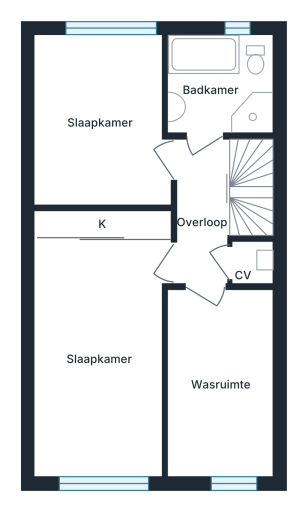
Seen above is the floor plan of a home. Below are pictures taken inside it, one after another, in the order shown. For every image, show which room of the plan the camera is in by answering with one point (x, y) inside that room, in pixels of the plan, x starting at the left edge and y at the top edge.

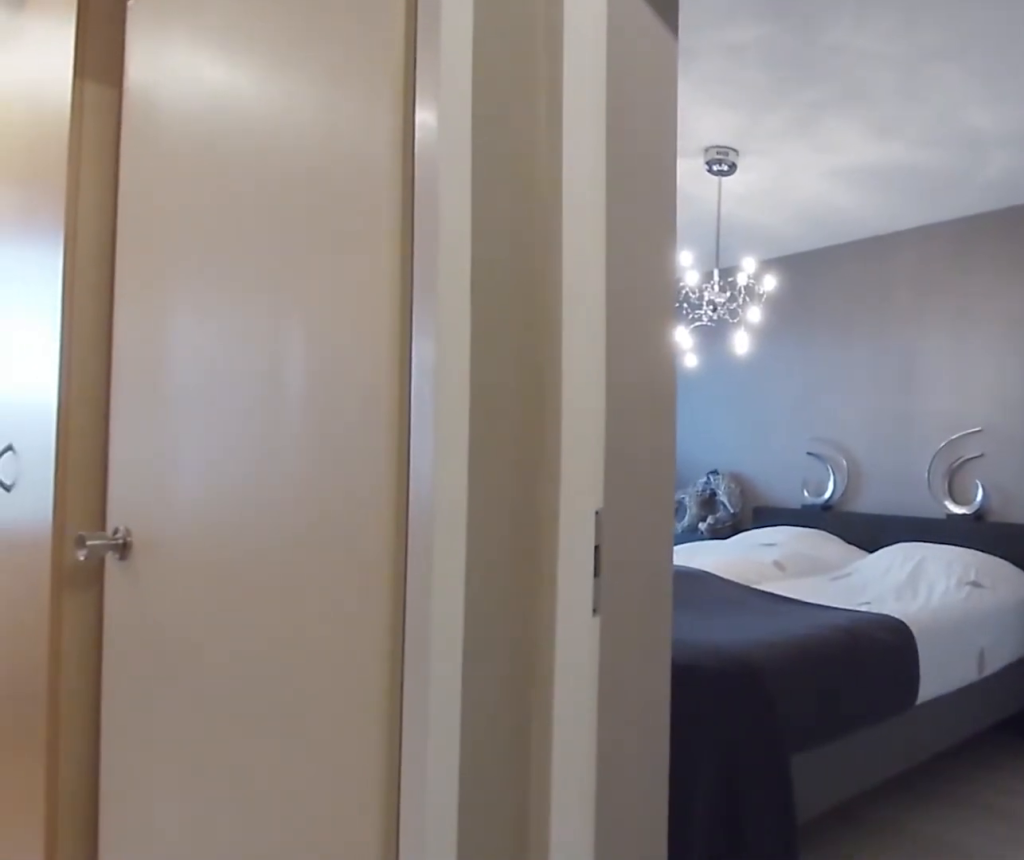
(202, 211)
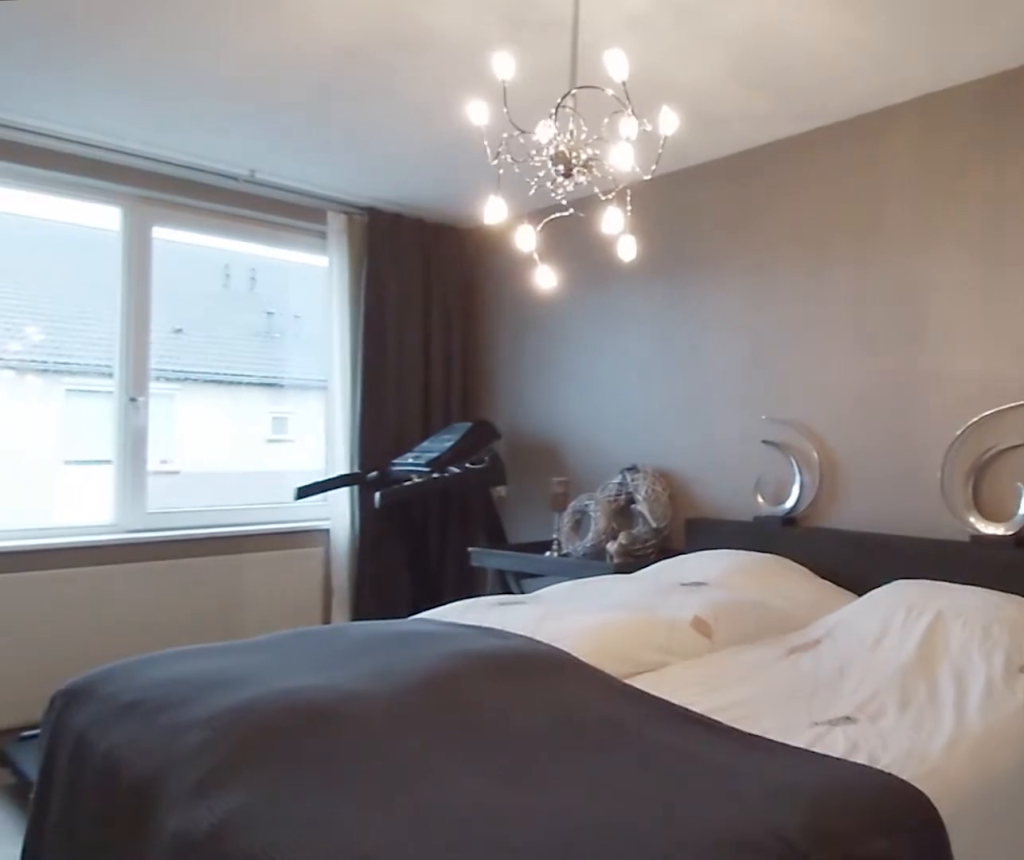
(99, 360)
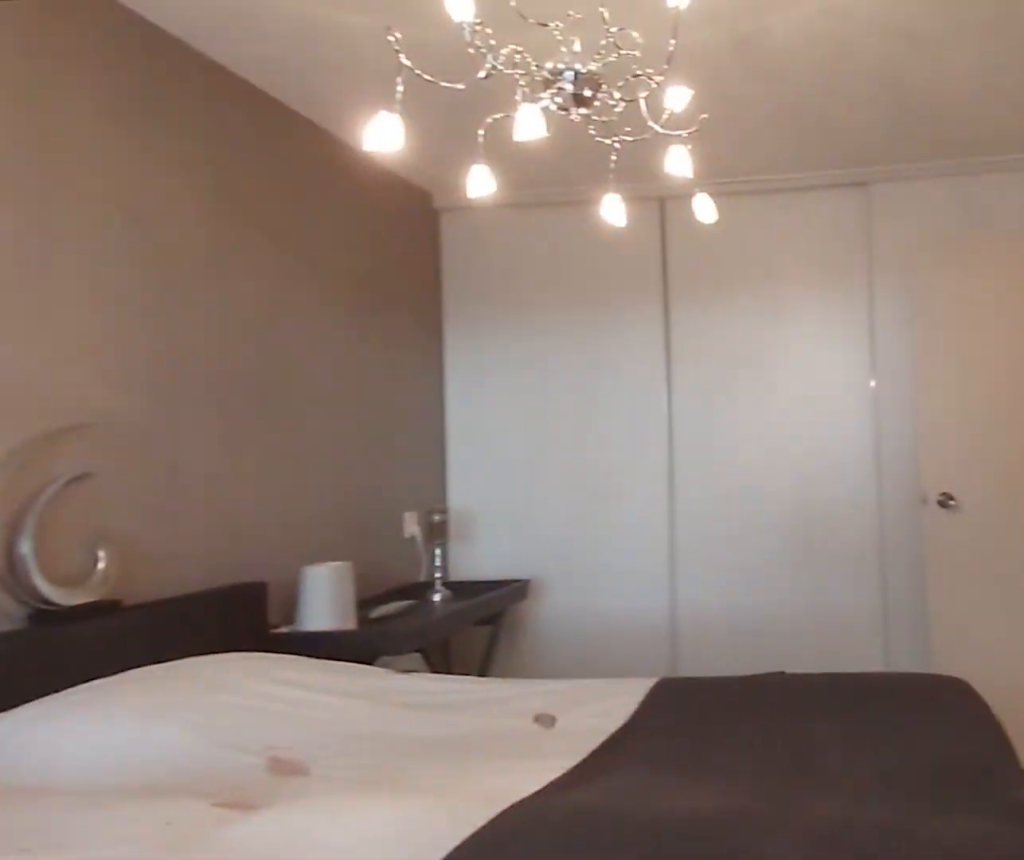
(99, 360)
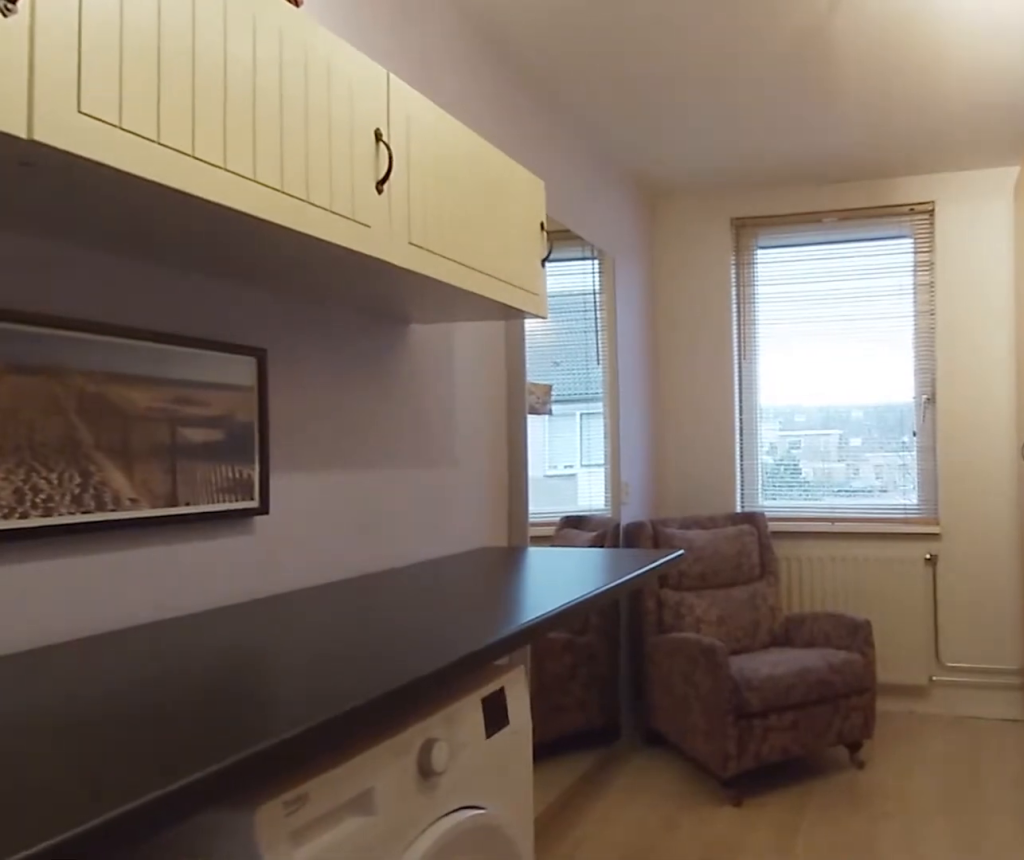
(218, 388)
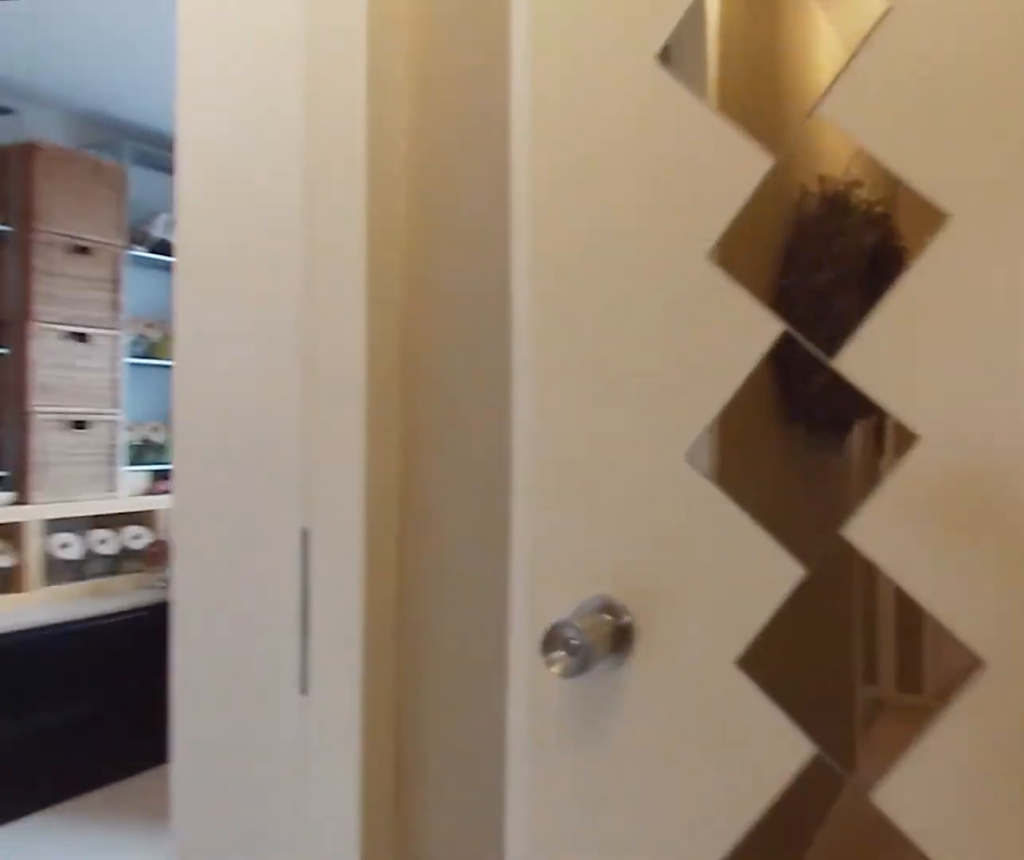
(202, 211)
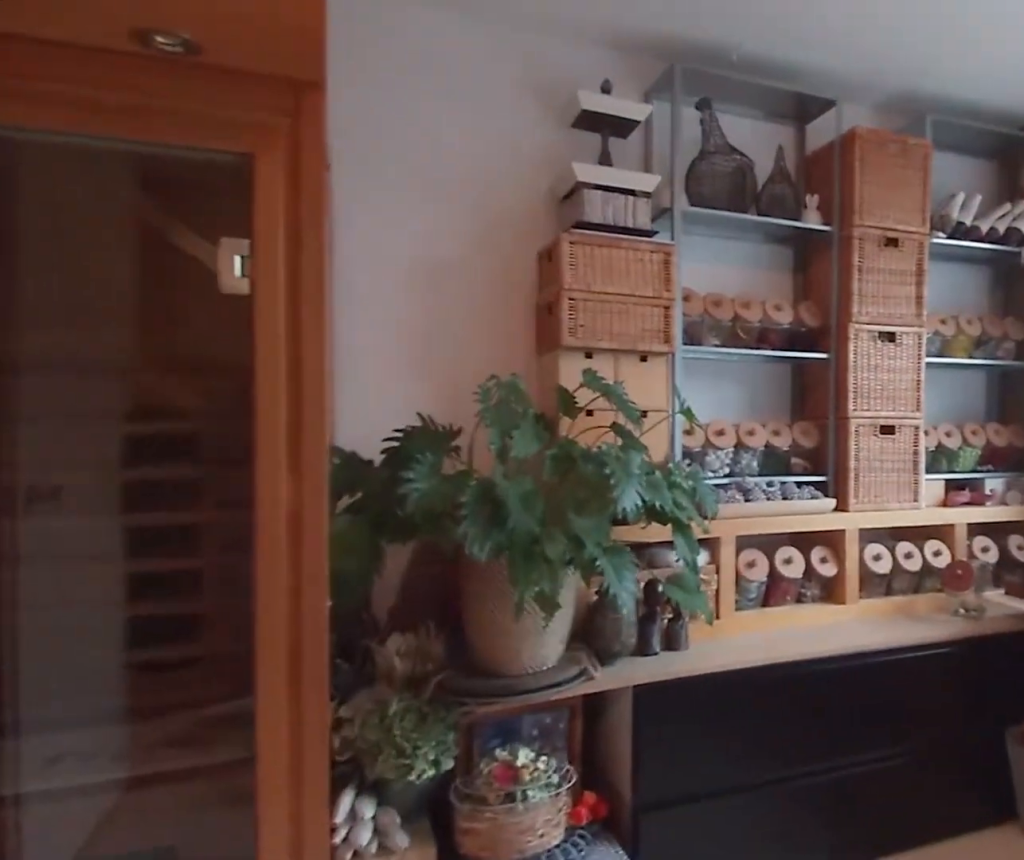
(100, 116)
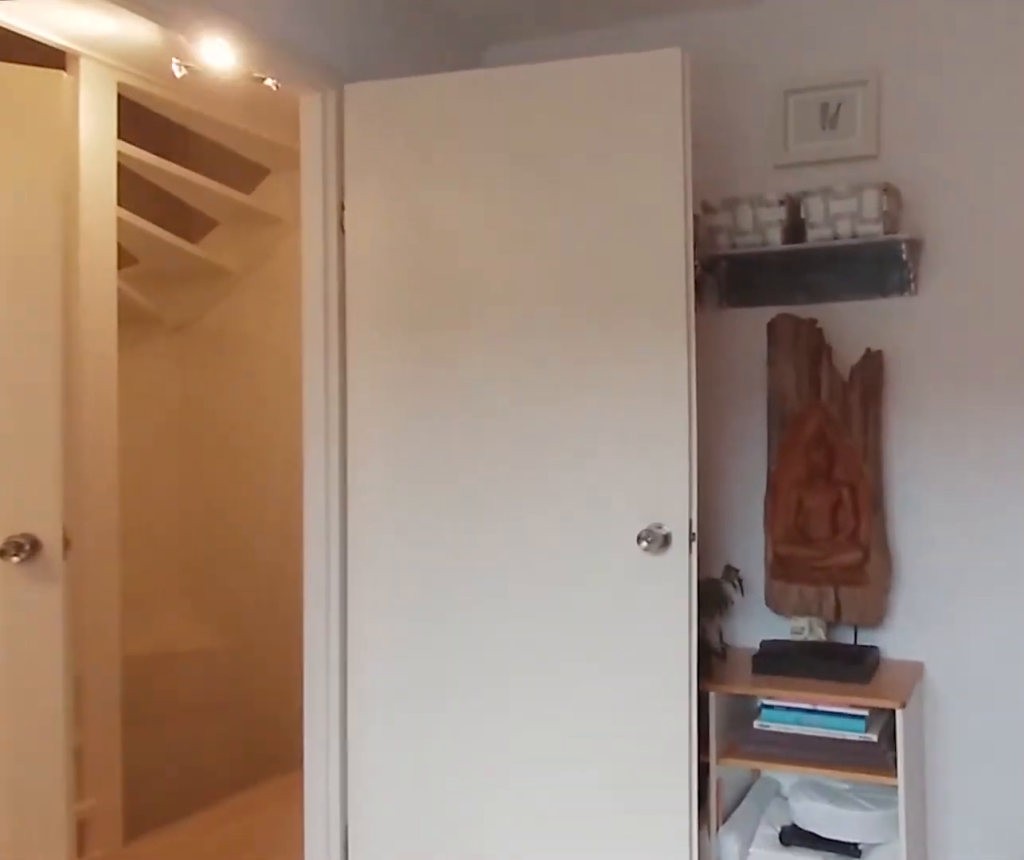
(100, 116)
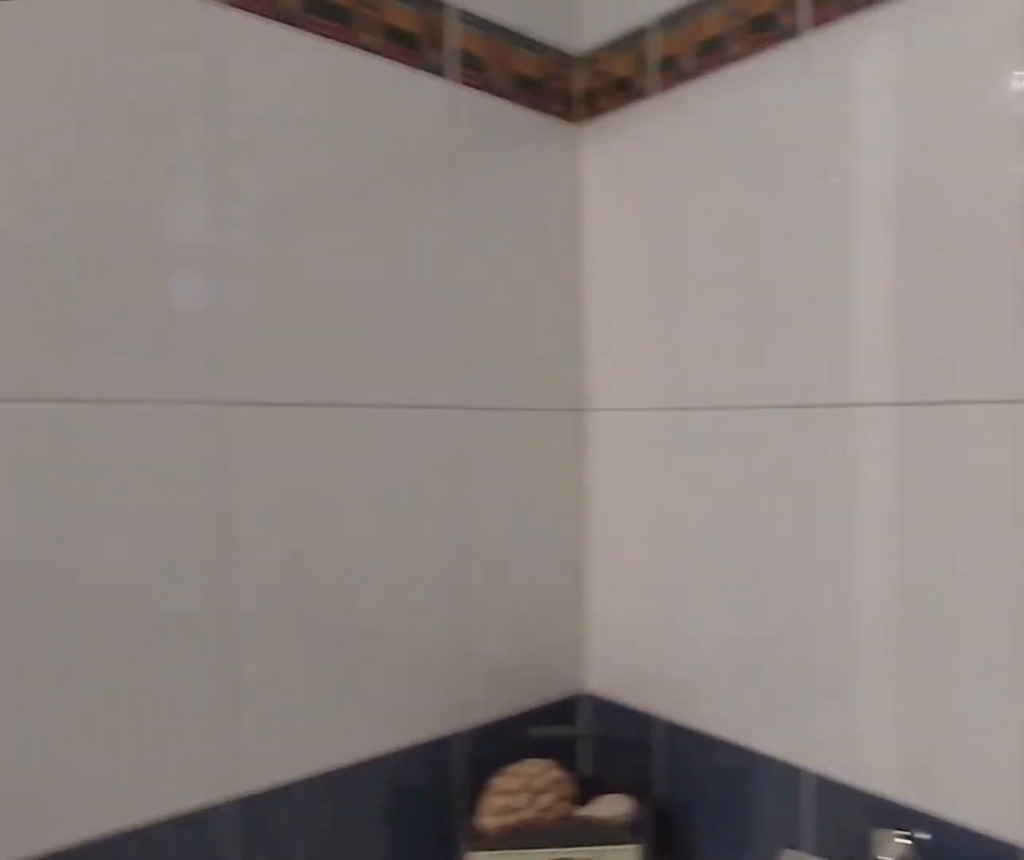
(221, 83)
